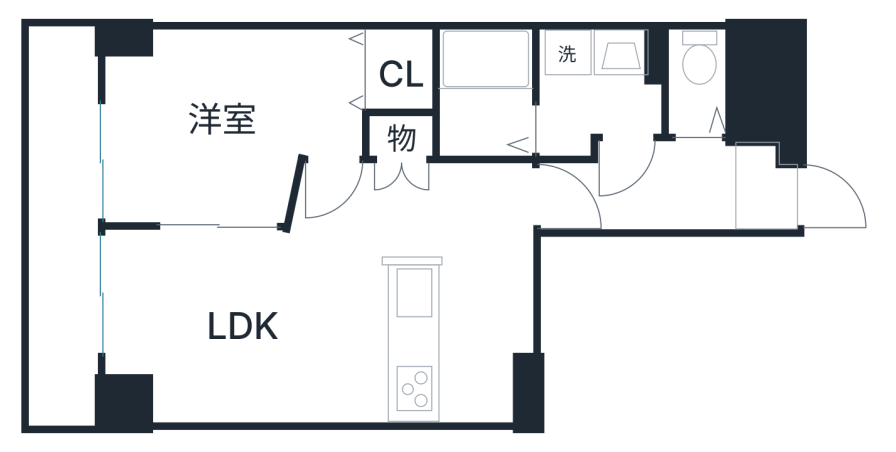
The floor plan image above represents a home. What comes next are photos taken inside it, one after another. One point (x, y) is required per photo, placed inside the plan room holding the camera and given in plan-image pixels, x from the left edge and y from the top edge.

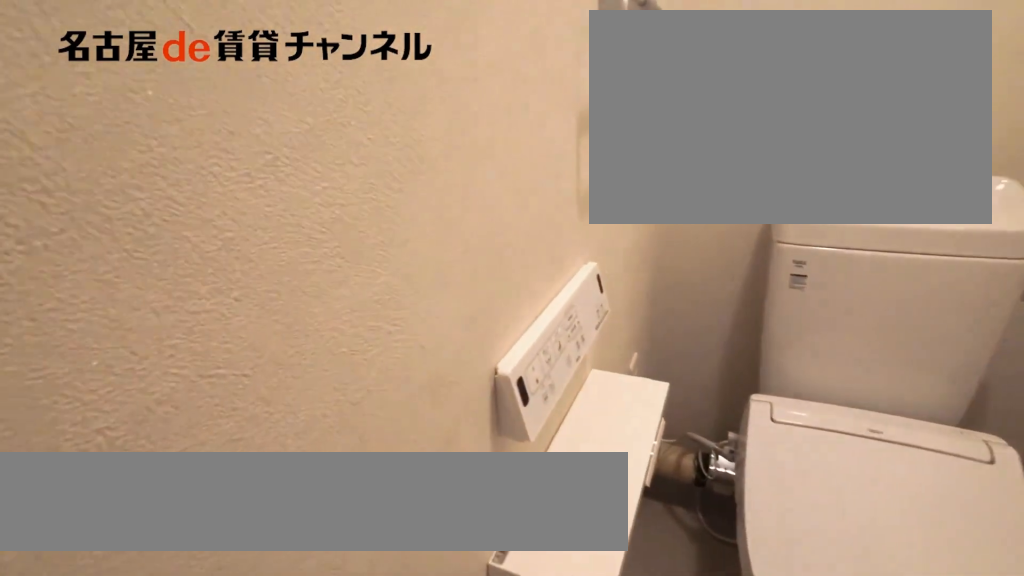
(698, 86)
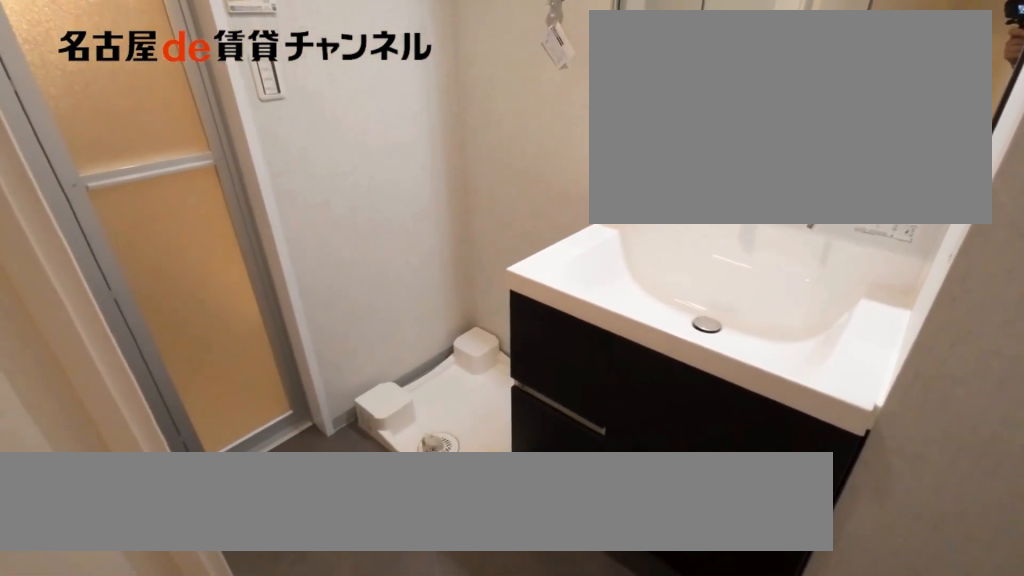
(599, 87)
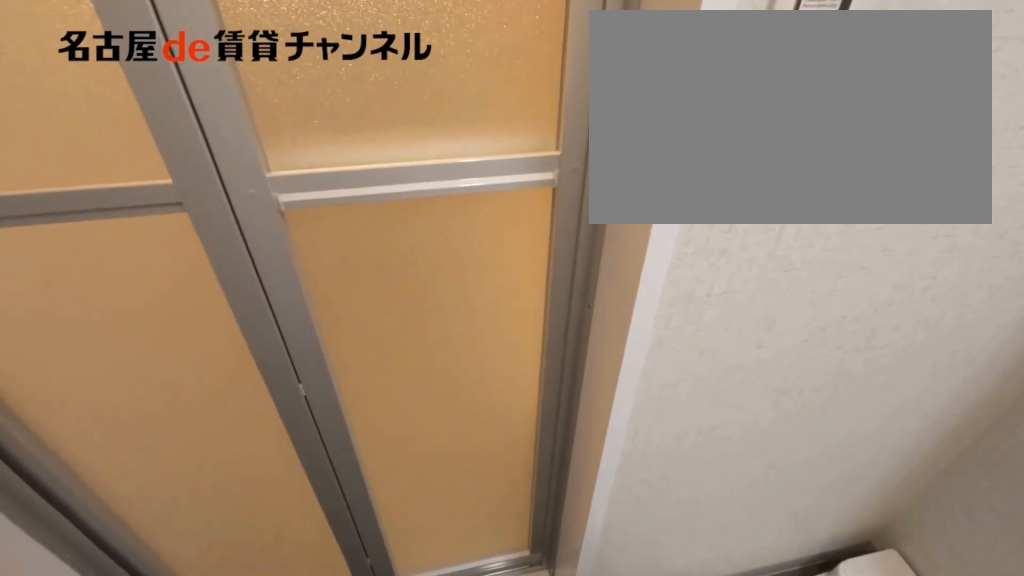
(599, 87)
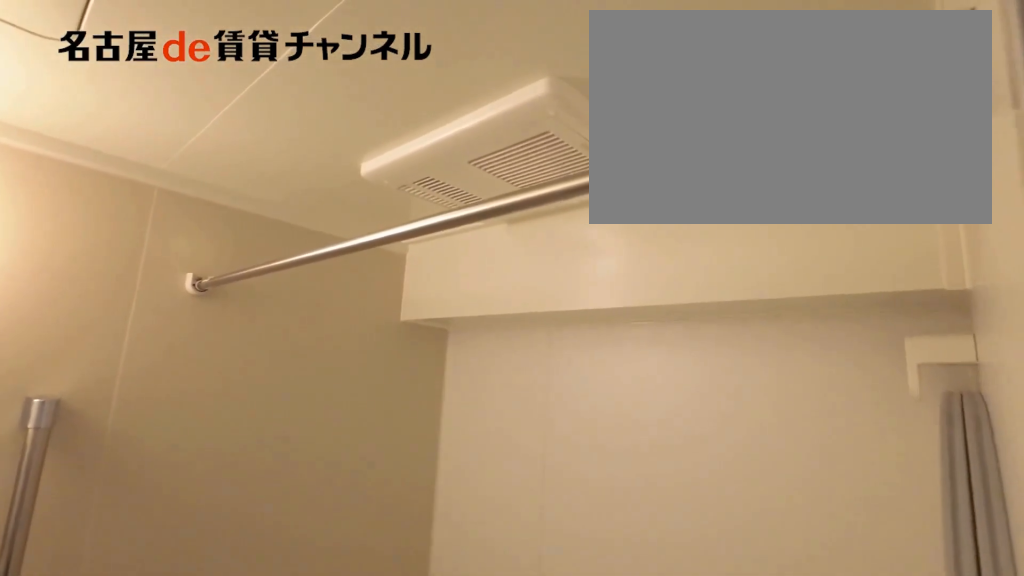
(482, 96)
